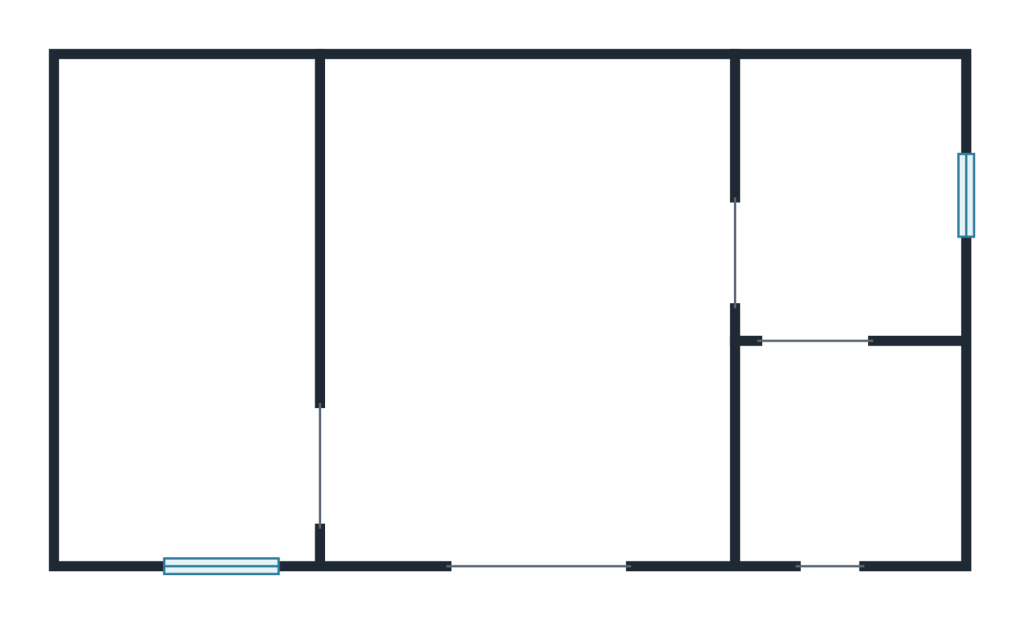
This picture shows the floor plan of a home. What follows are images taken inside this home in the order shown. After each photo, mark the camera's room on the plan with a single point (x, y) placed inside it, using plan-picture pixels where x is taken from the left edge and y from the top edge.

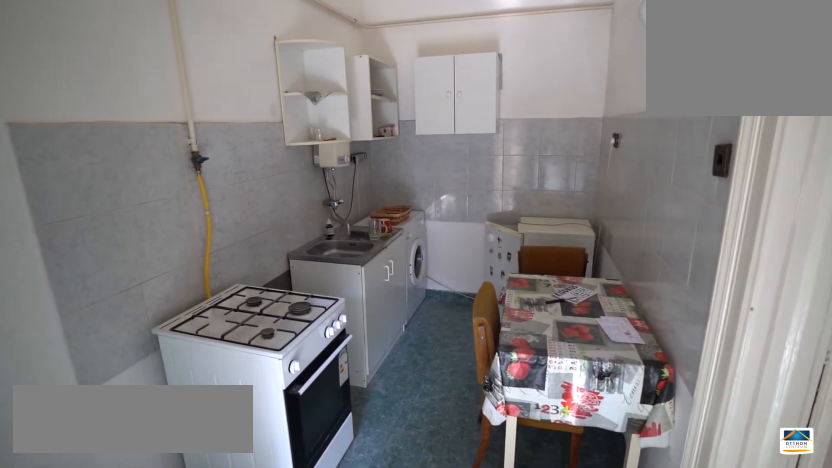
(179, 391)
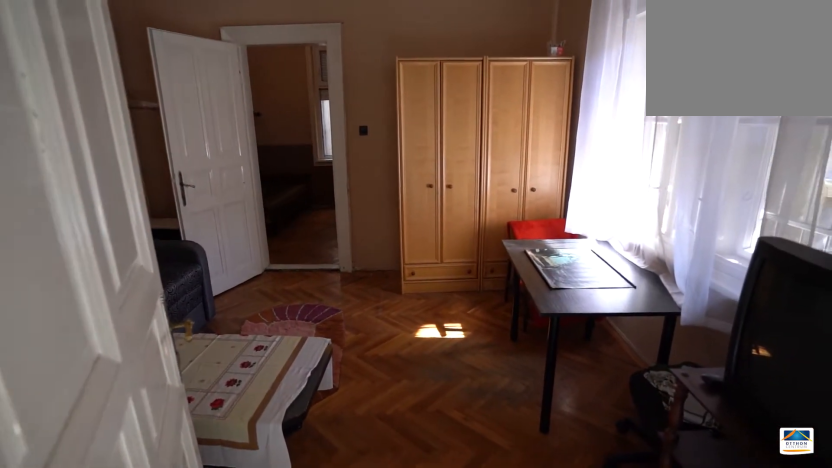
(178, 391)
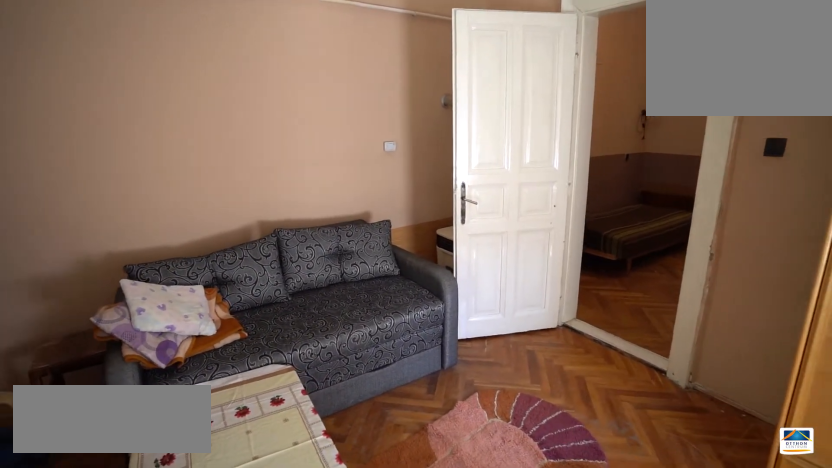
(524, 311)
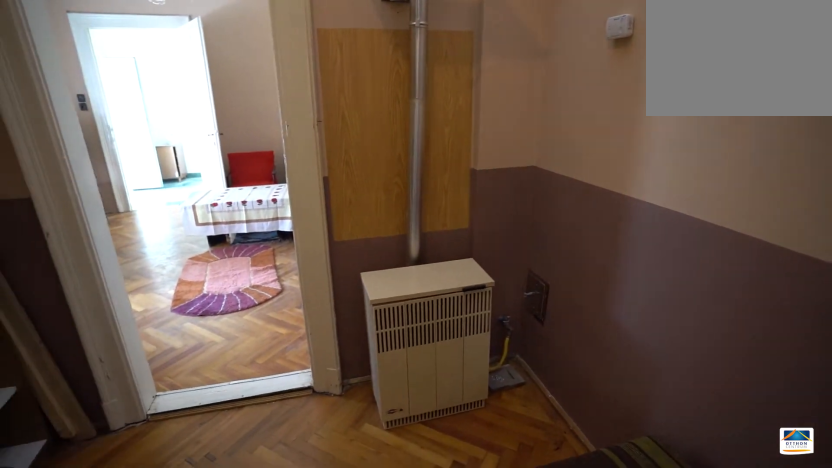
(846, 200)
